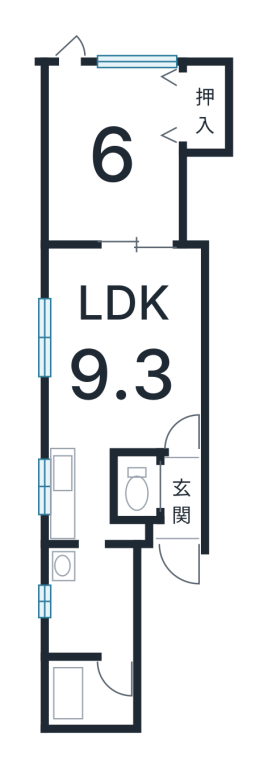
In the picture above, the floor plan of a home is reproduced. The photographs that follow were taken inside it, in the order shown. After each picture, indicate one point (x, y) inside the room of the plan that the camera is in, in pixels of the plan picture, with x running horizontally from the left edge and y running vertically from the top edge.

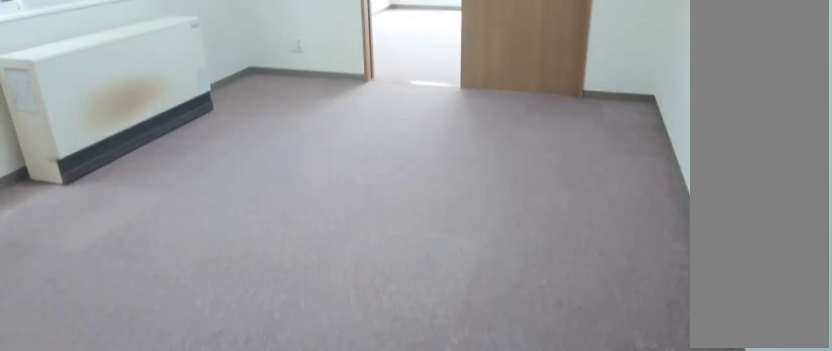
(128, 370)
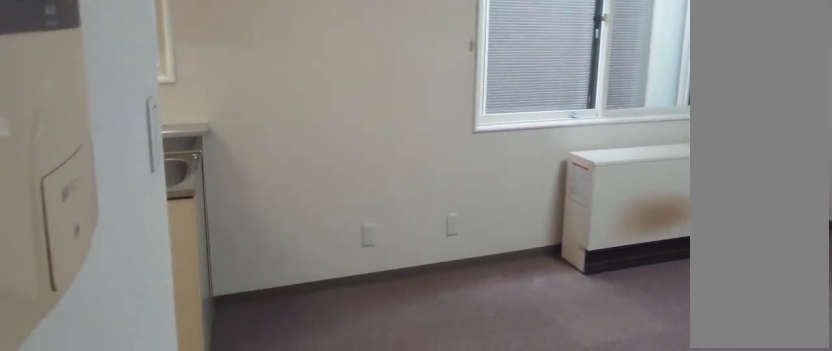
(128, 370)
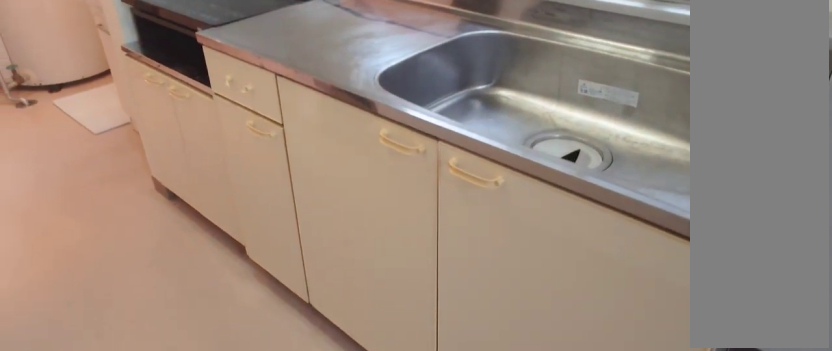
(61, 490)
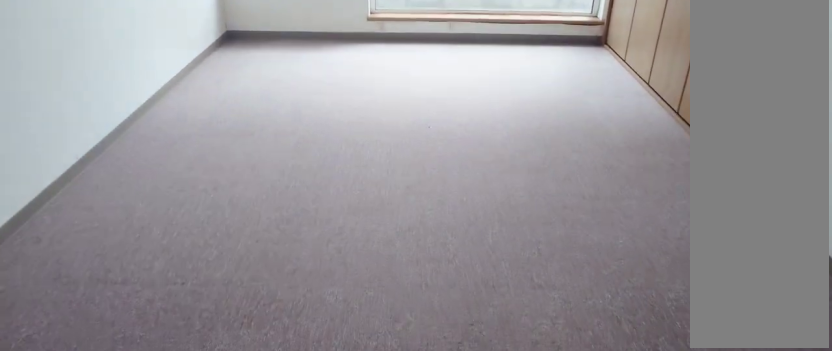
(105, 157)
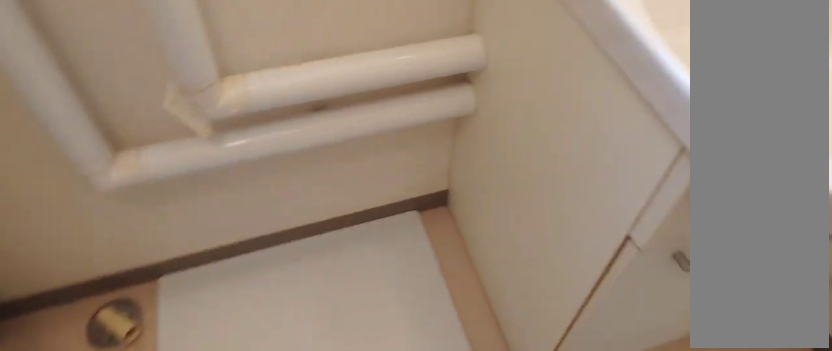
(87, 609)
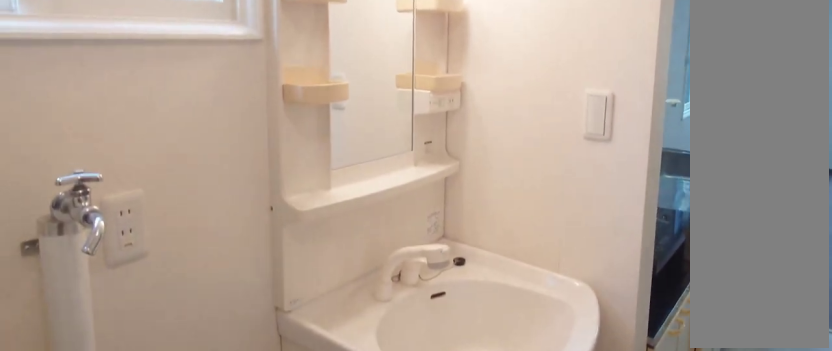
(87, 609)
